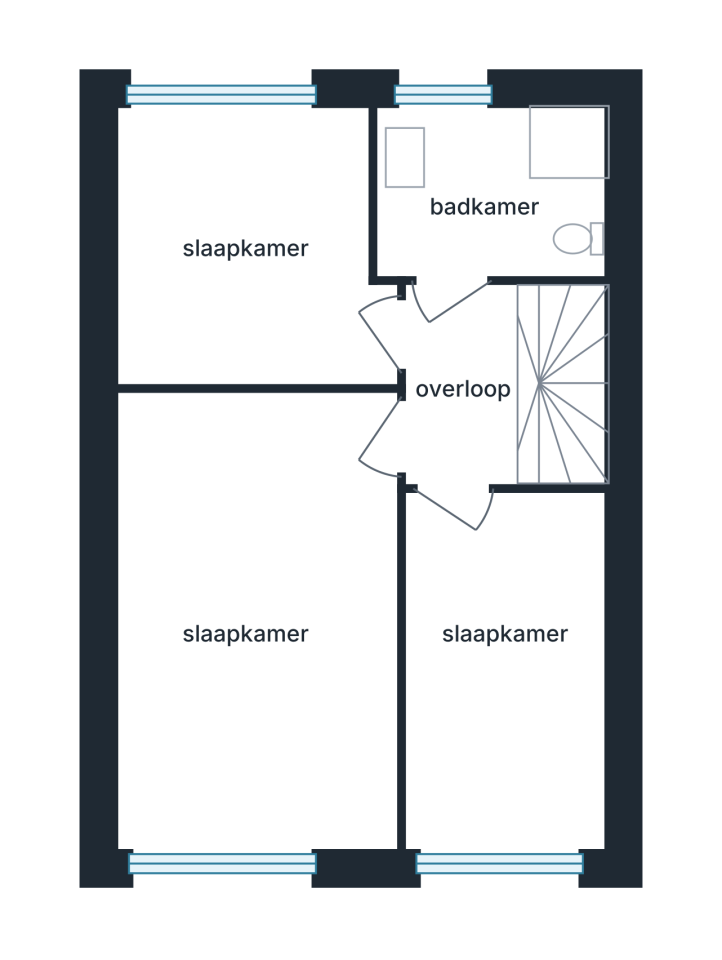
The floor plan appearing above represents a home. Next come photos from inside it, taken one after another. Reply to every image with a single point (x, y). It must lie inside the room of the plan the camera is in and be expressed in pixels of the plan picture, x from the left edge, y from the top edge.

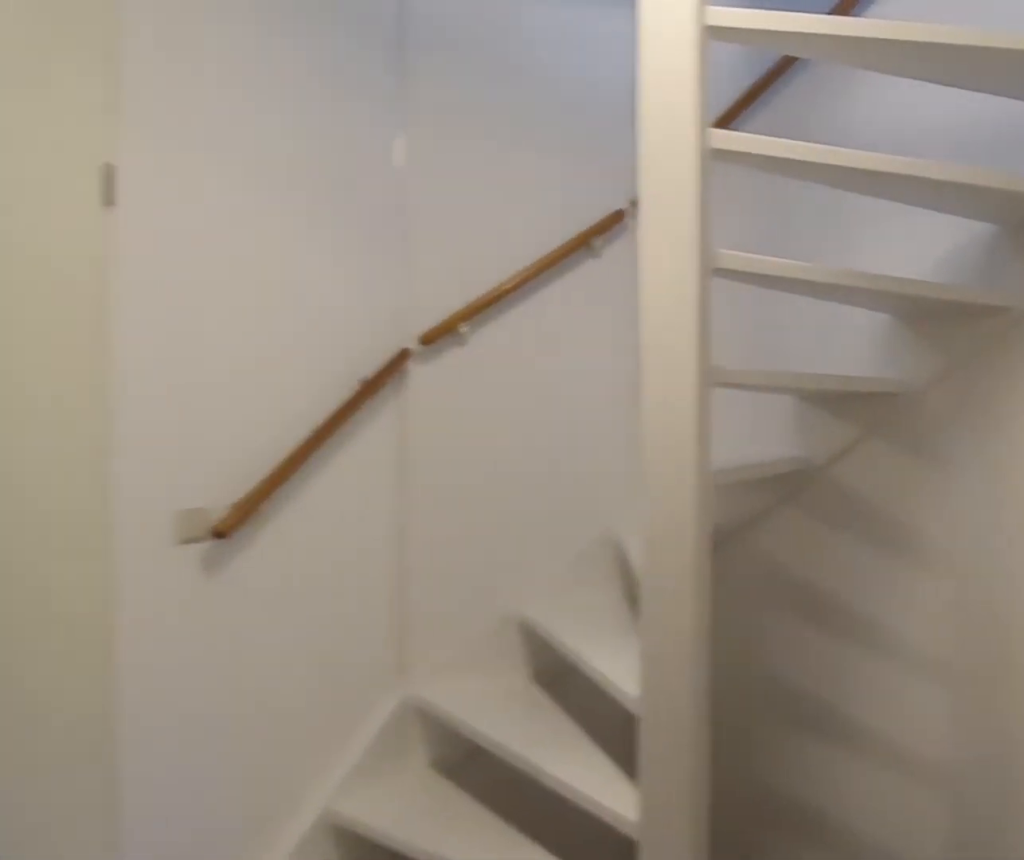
(460, 384)
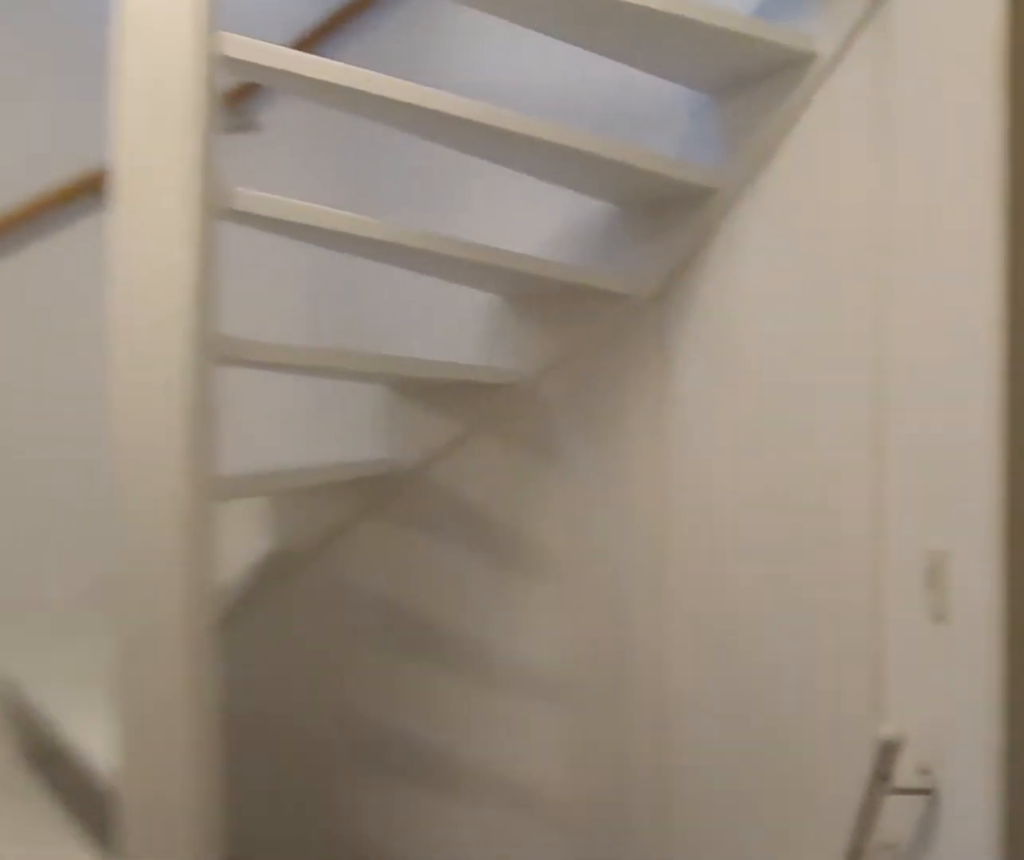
(460, 384)
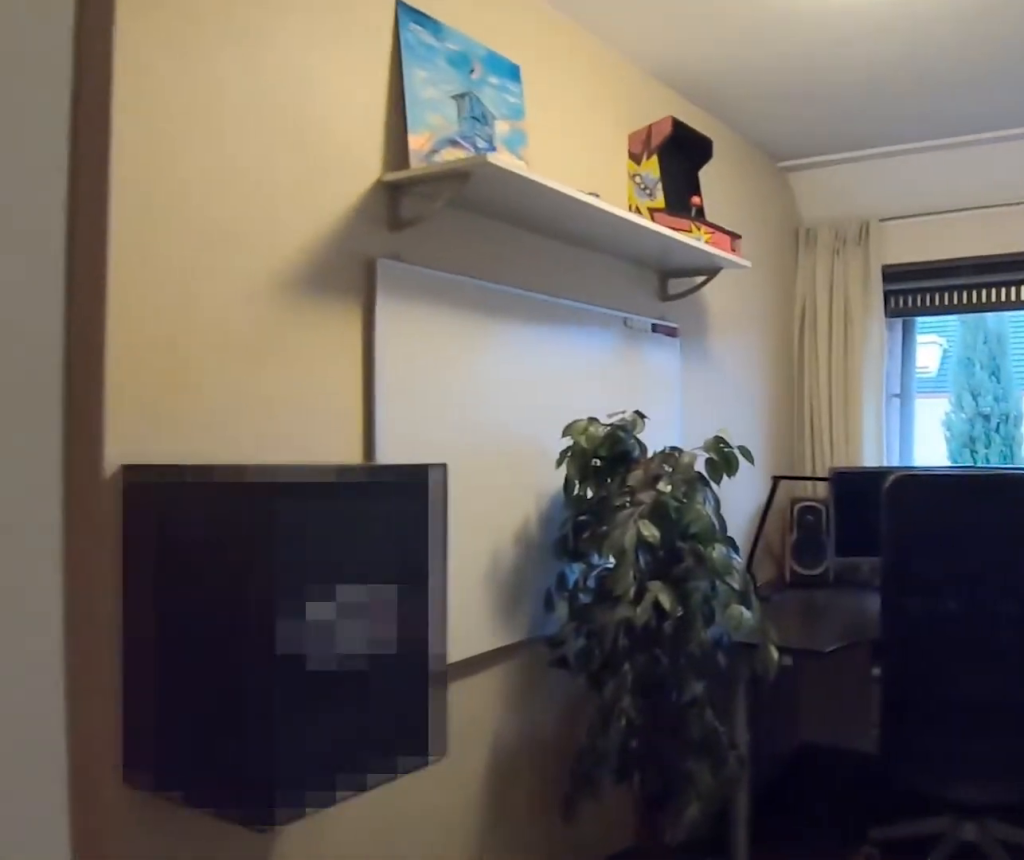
(507, 674)
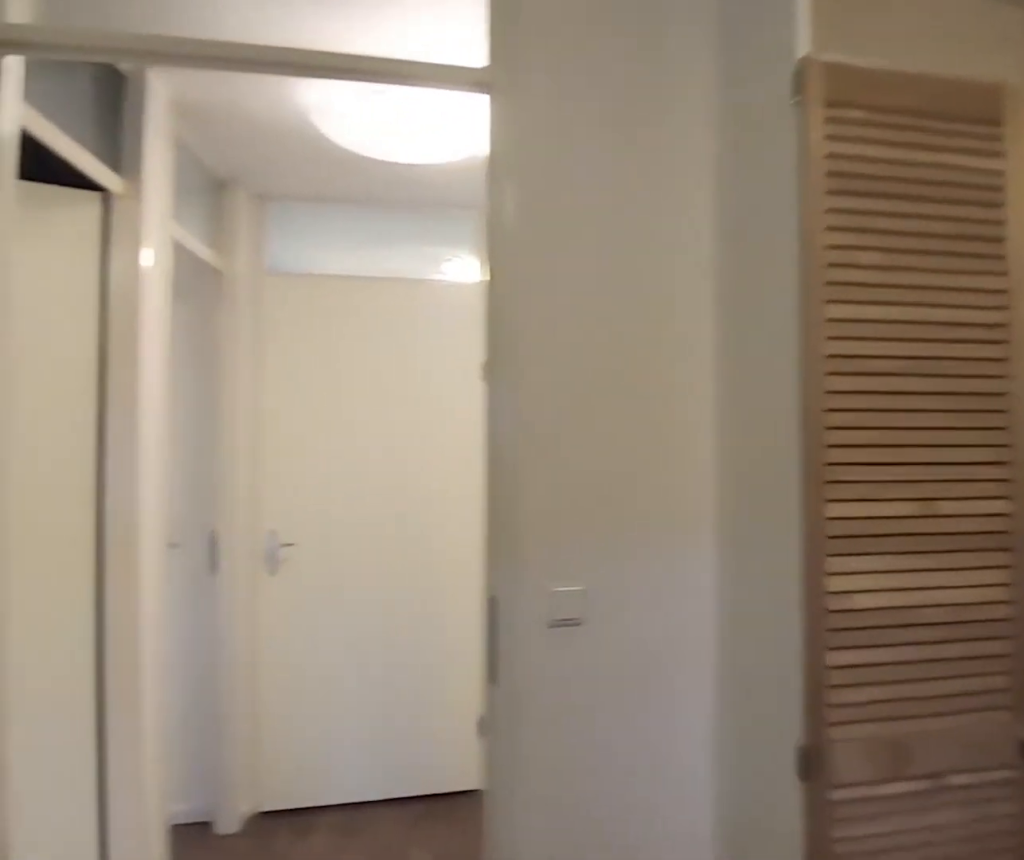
(507, 674)
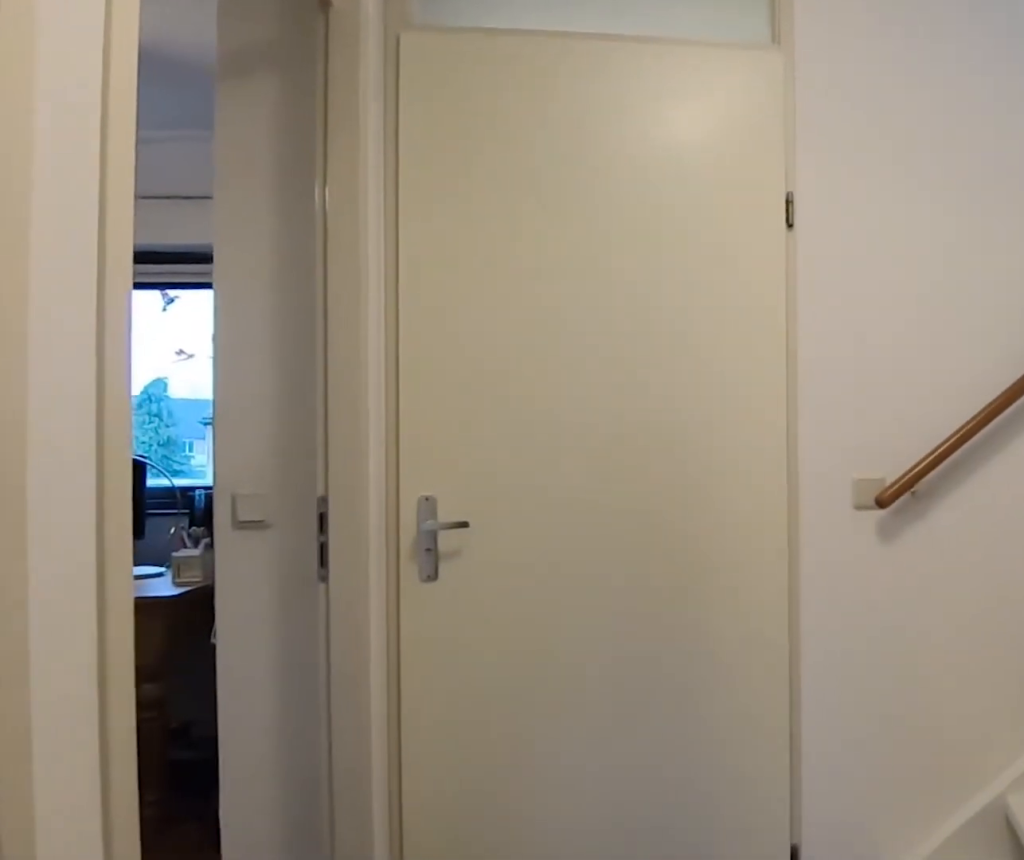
(460, 383)
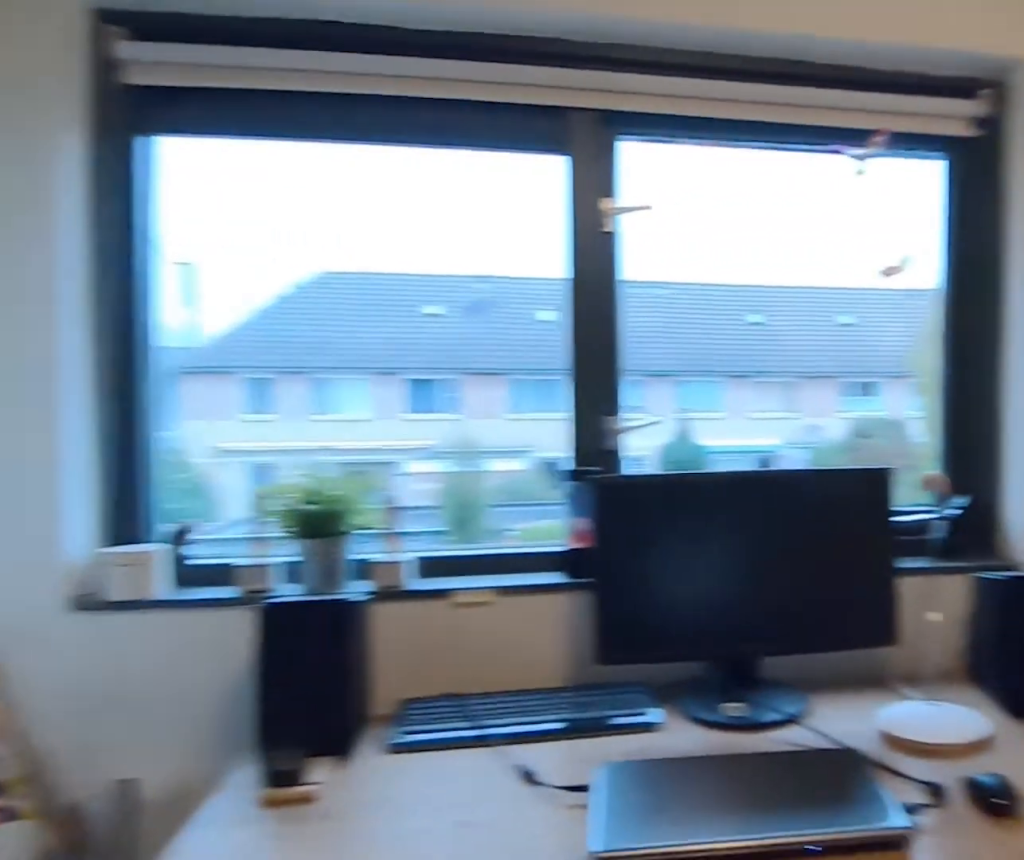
(246, 246)
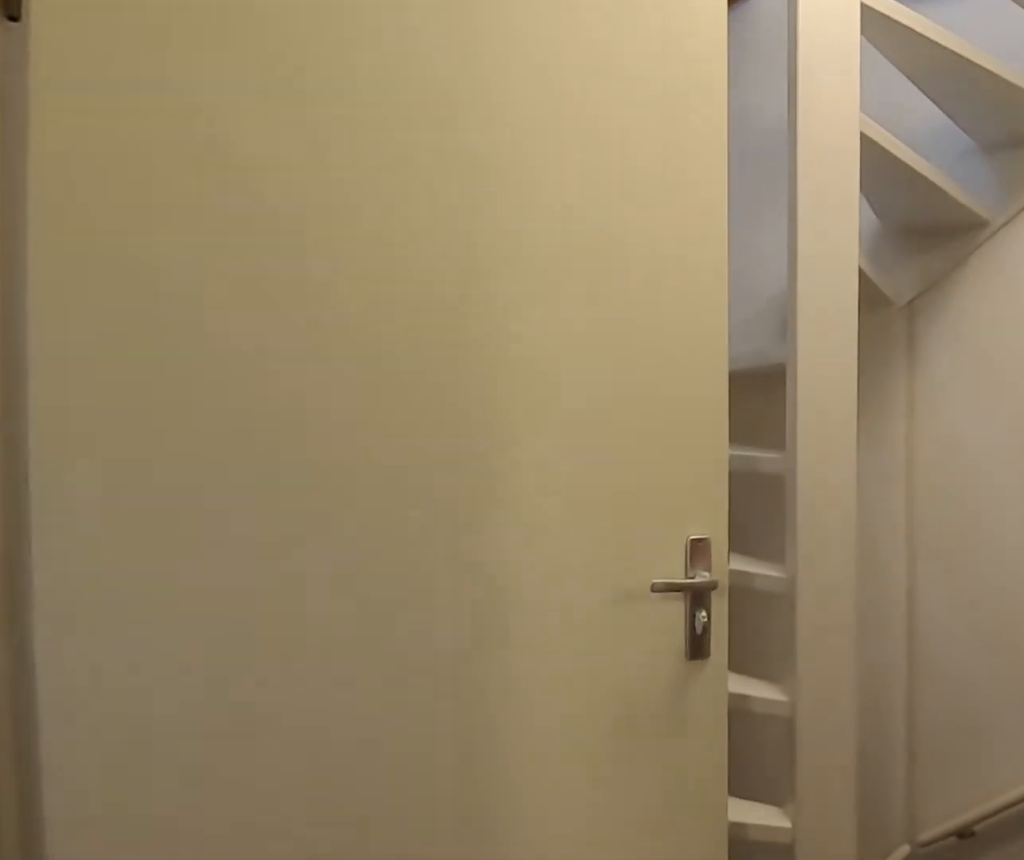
(460, 384)
